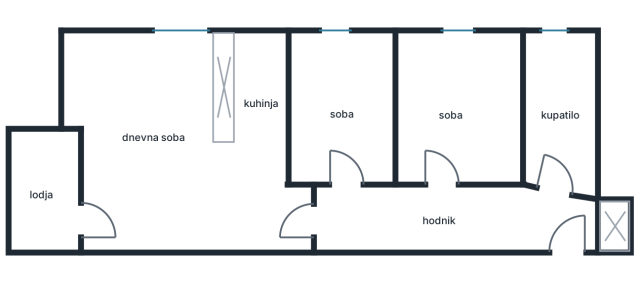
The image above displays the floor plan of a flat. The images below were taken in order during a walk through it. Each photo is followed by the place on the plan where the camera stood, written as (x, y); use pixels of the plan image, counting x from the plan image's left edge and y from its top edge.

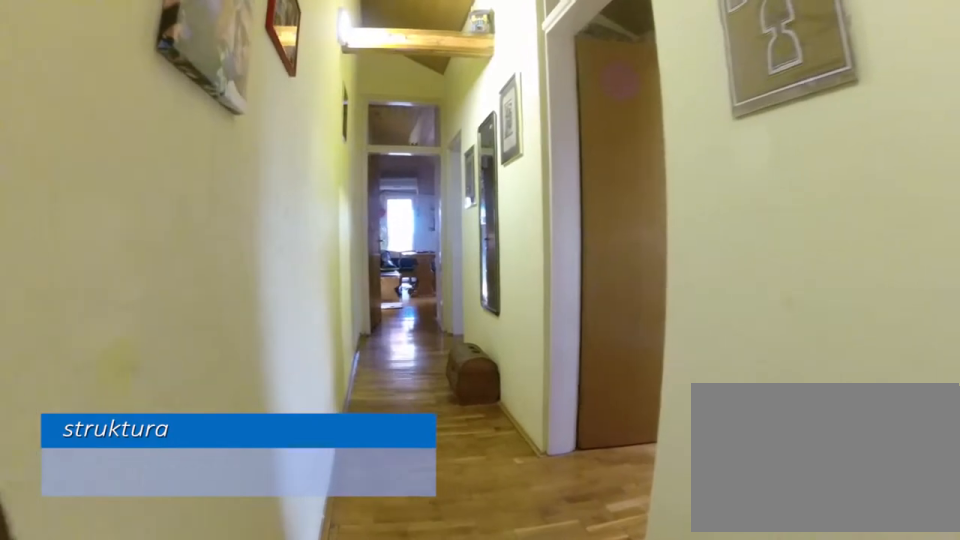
(553, 218)
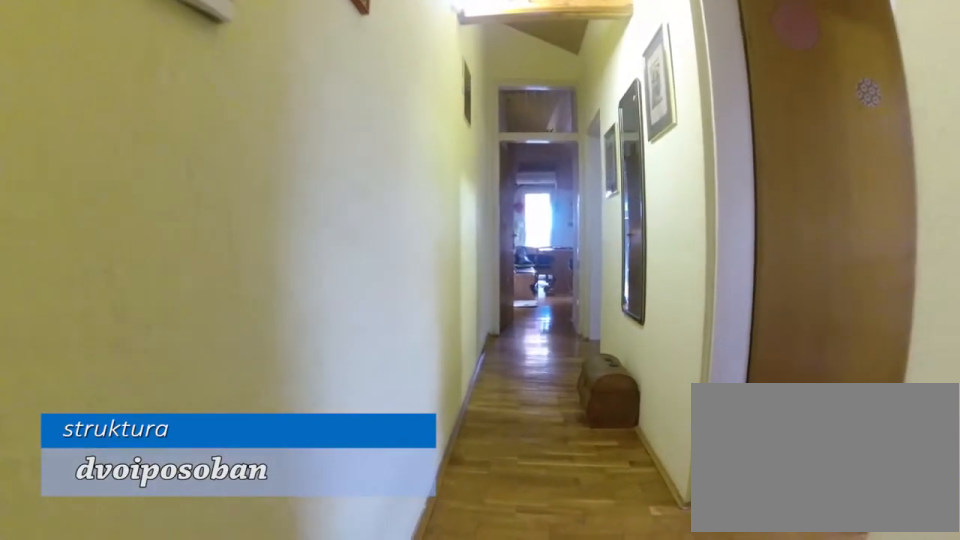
(509, 218)
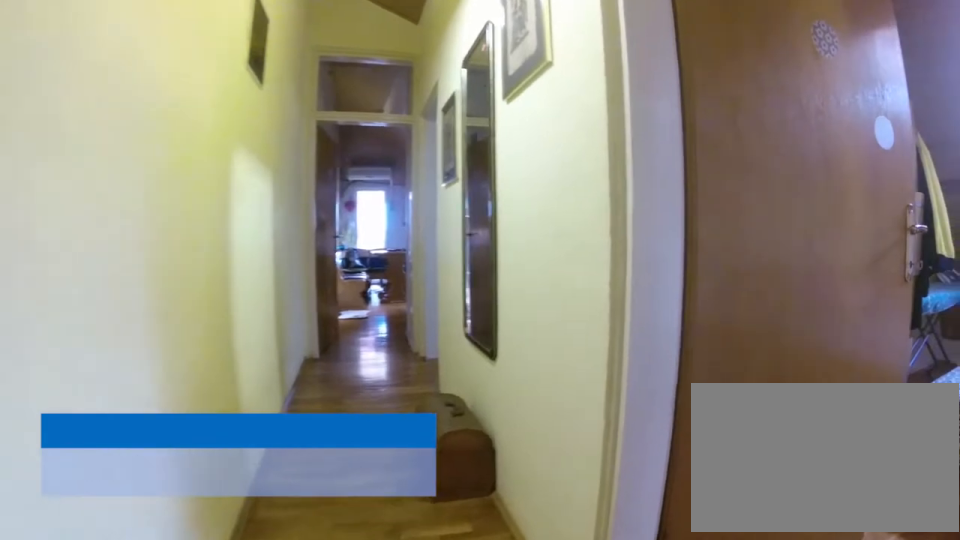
(478, 221)
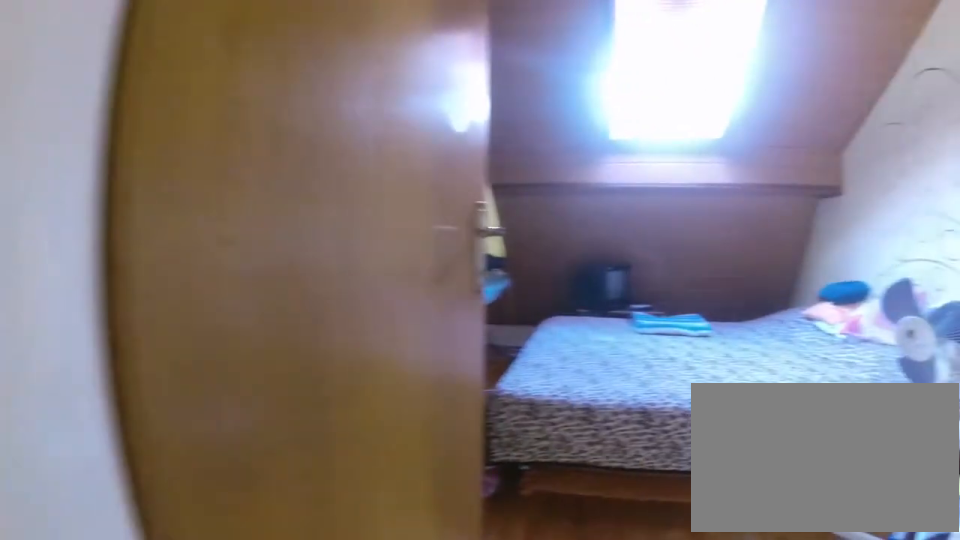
(457, 211)
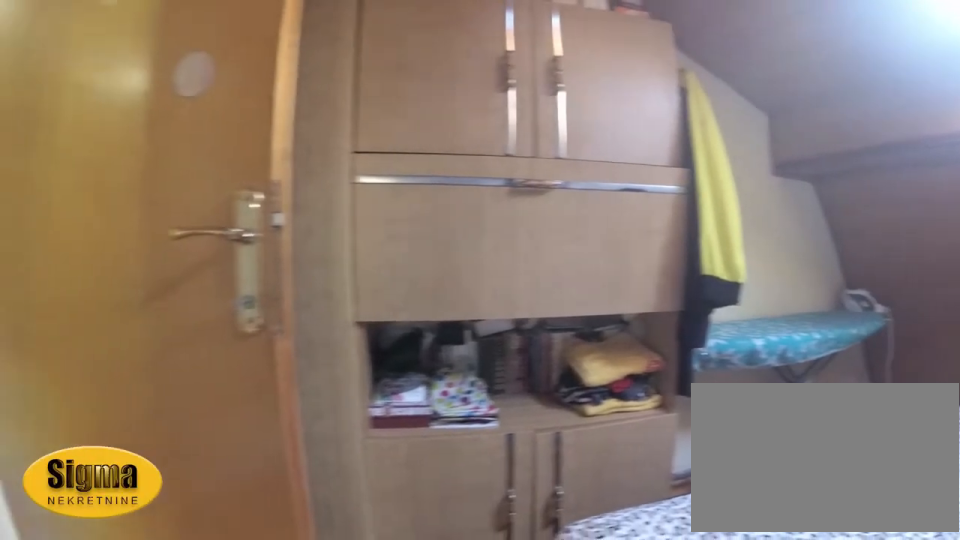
(474, 125)
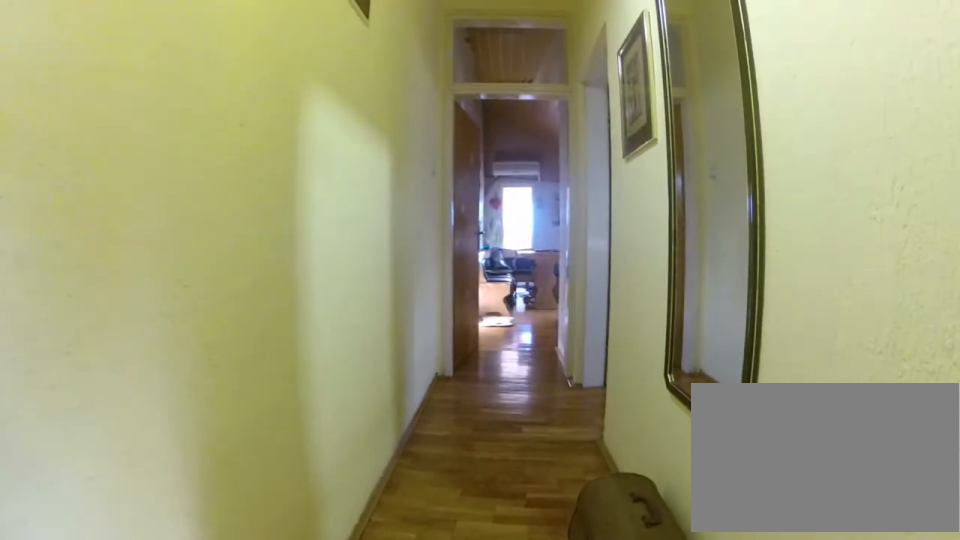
(437, 212)
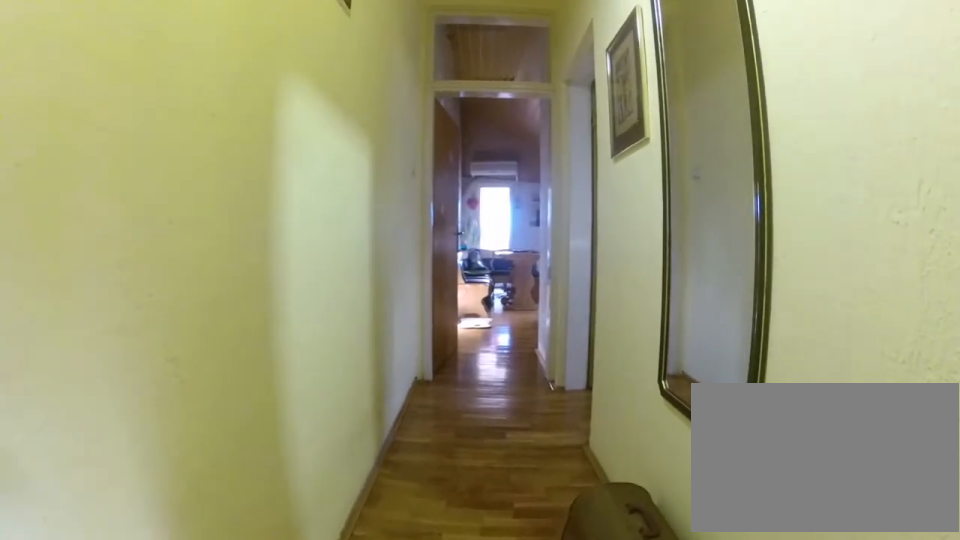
(436, 214)
